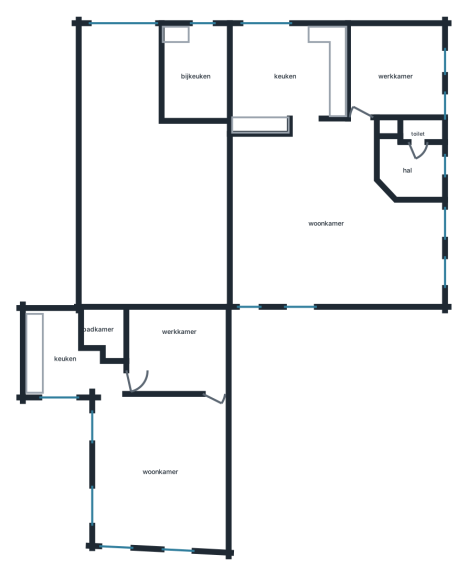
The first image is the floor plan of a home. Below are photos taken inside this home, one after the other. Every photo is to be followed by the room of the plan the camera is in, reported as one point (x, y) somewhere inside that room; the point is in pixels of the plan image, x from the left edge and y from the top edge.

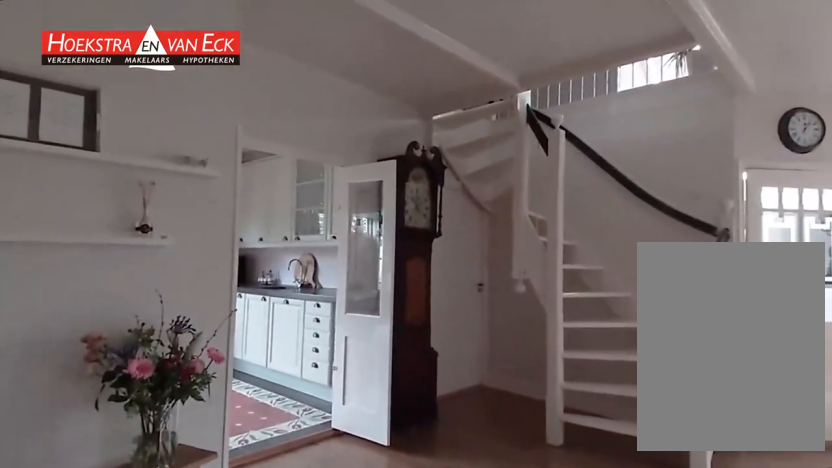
(339, 217)
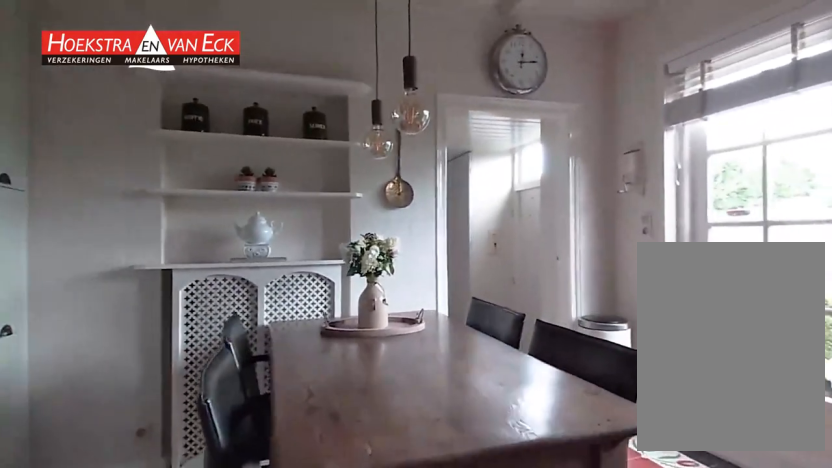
(288, 79)
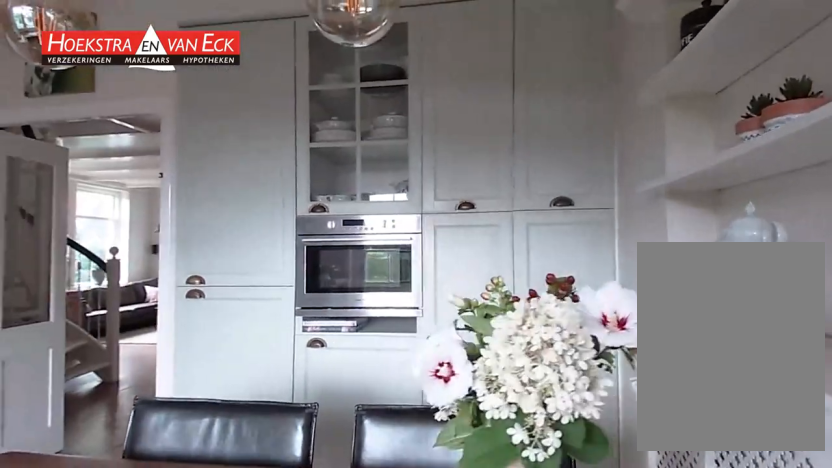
(288, 79)
